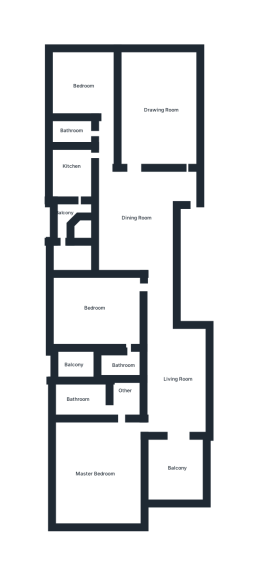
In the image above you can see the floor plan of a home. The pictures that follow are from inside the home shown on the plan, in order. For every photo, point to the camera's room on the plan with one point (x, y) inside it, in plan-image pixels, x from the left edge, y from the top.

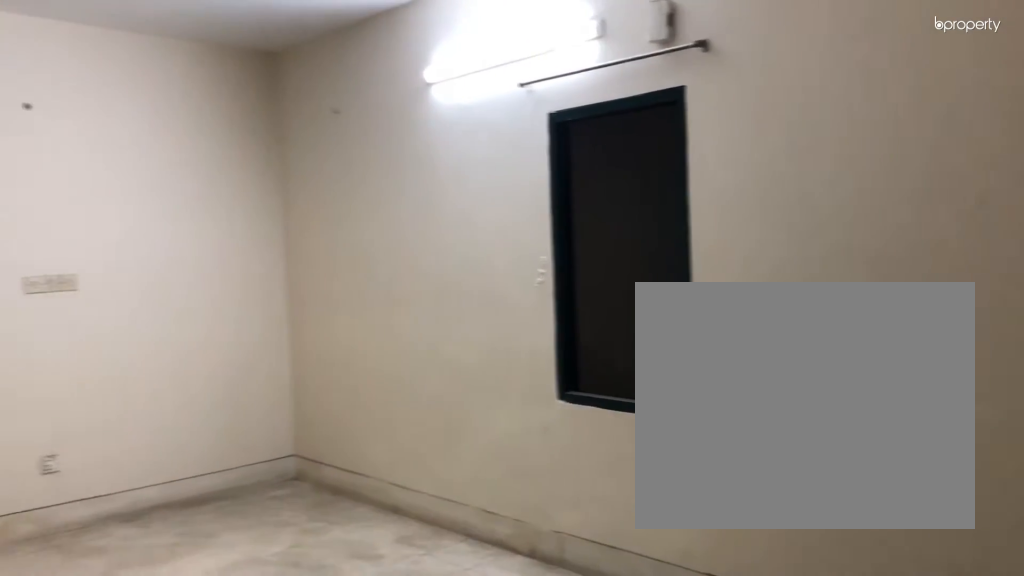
(136, 212)
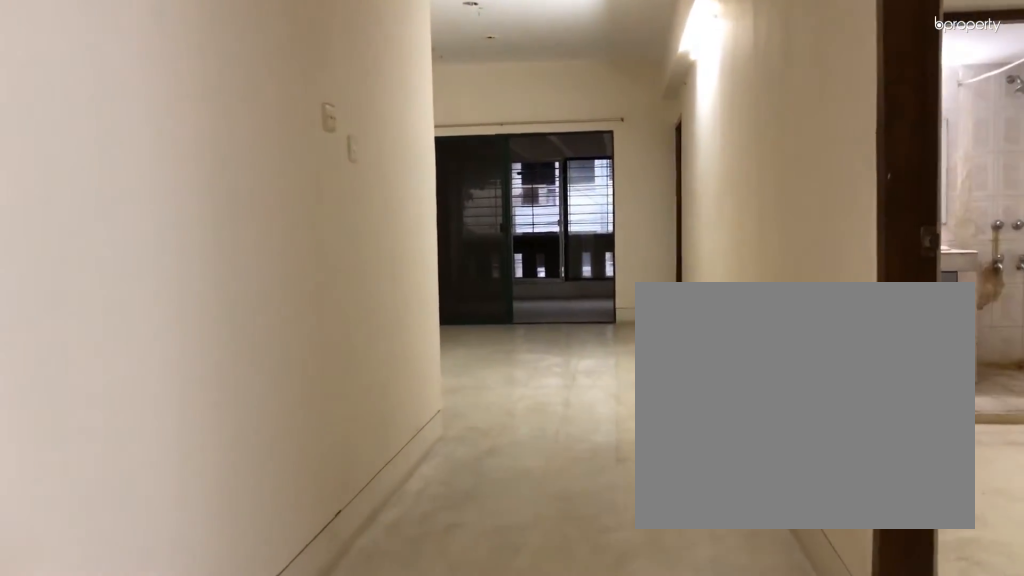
(179, 380)
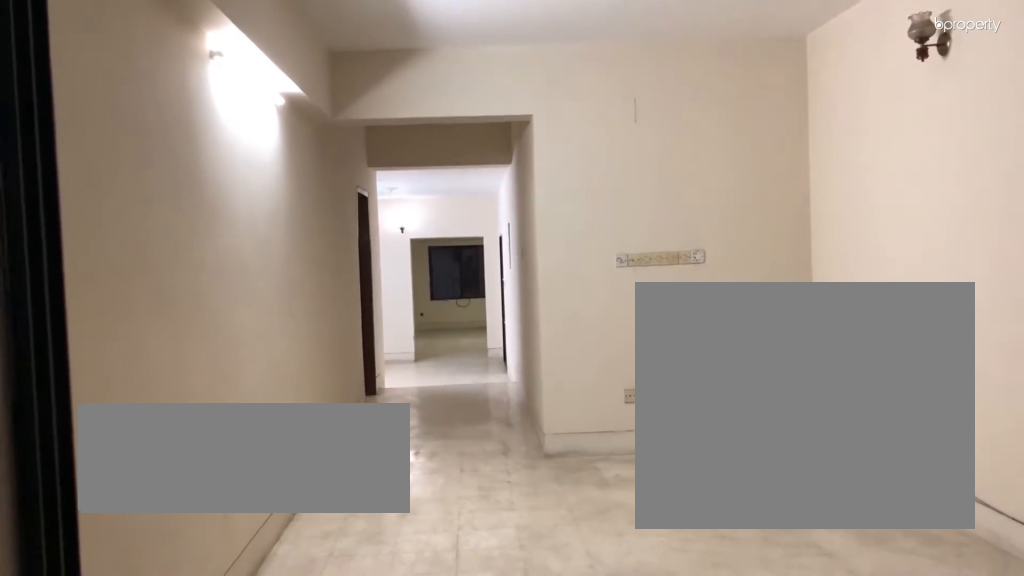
(179, 380)
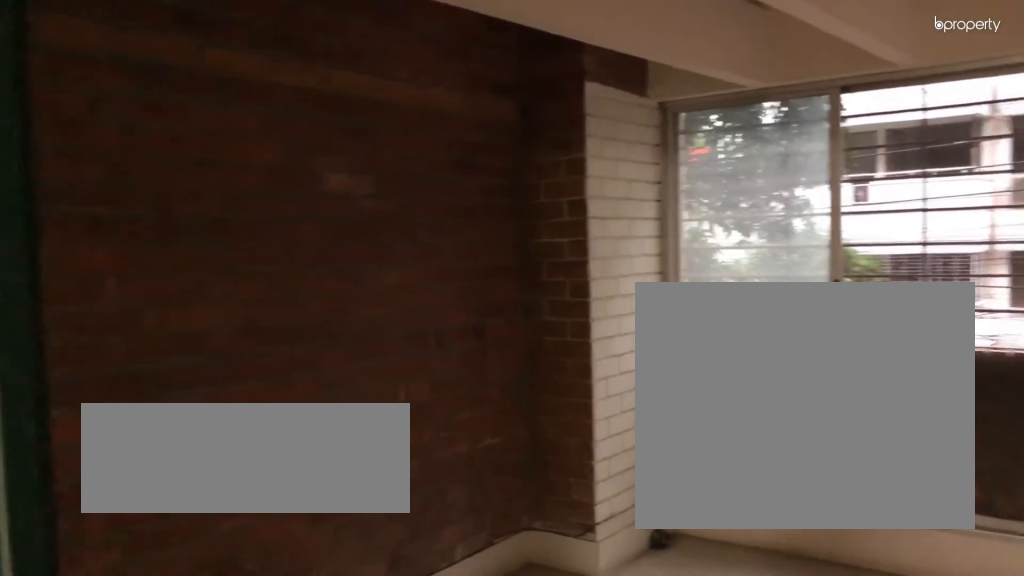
(175, 468)
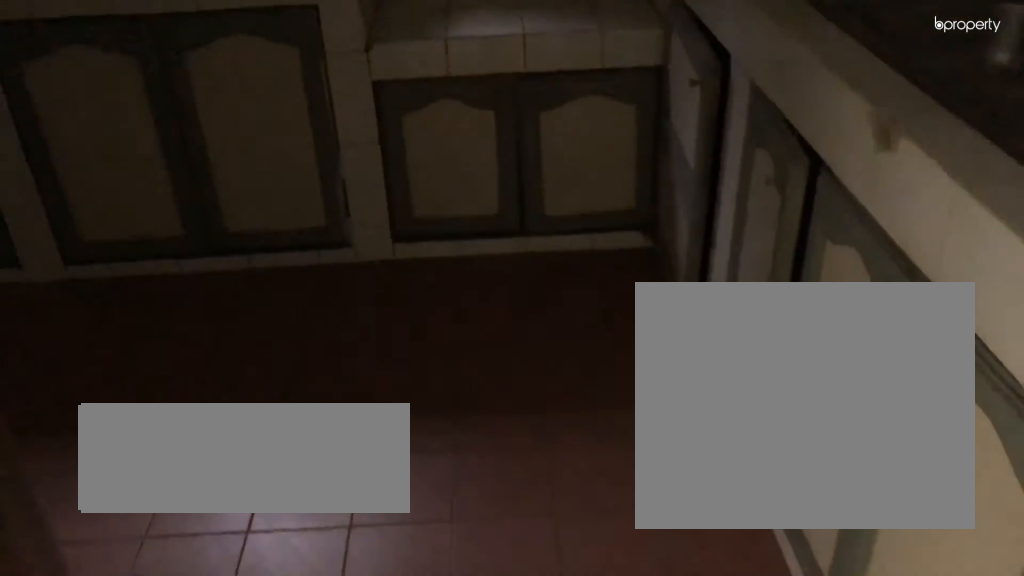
(75, 180)
